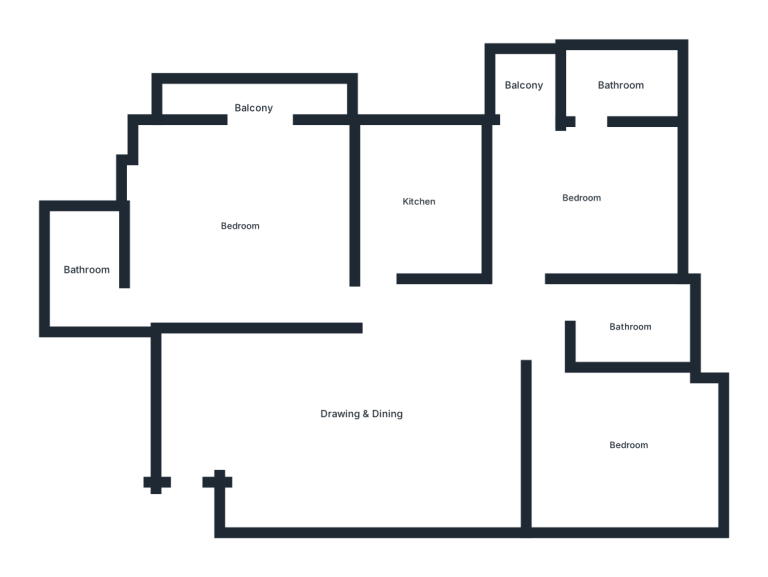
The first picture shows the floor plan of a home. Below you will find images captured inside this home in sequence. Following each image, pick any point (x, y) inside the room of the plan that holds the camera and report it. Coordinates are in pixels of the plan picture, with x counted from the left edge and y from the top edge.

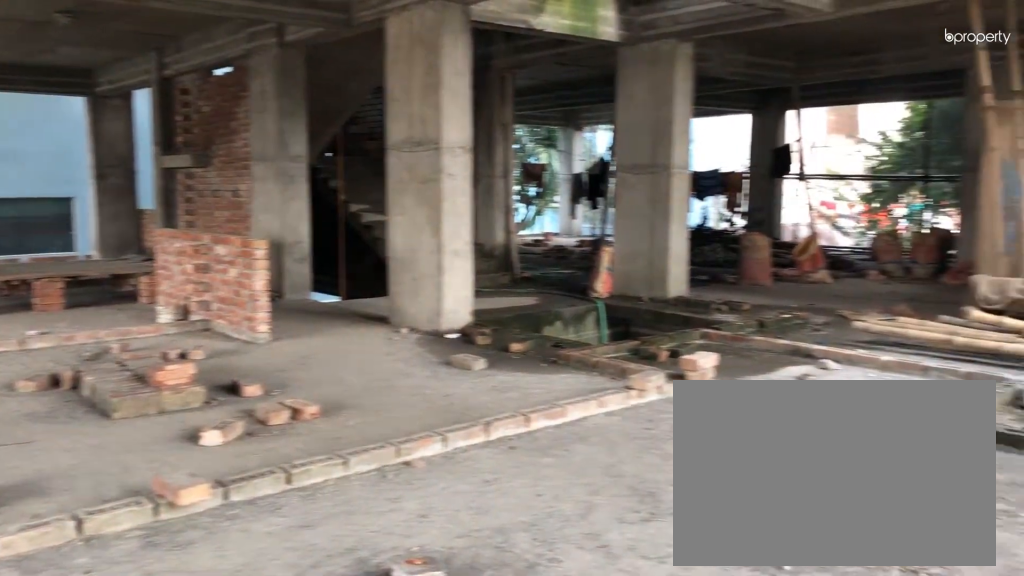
(238, 225)
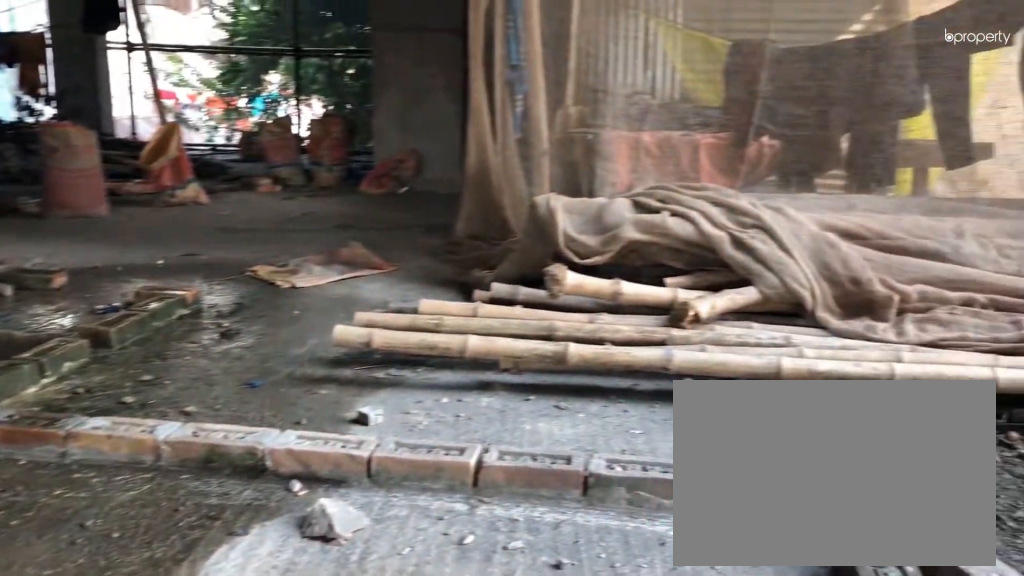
(86, 270)
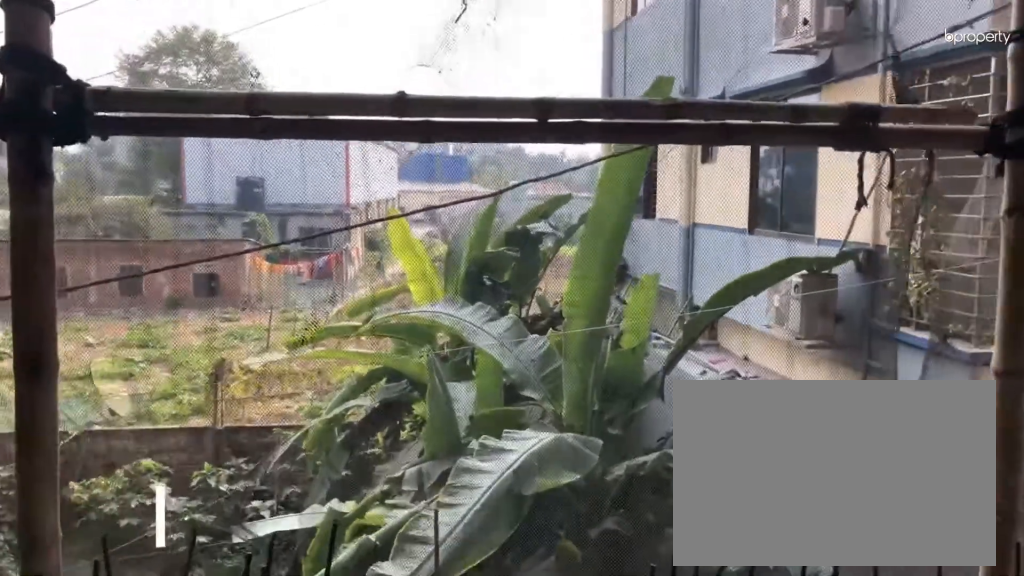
(254, 108)
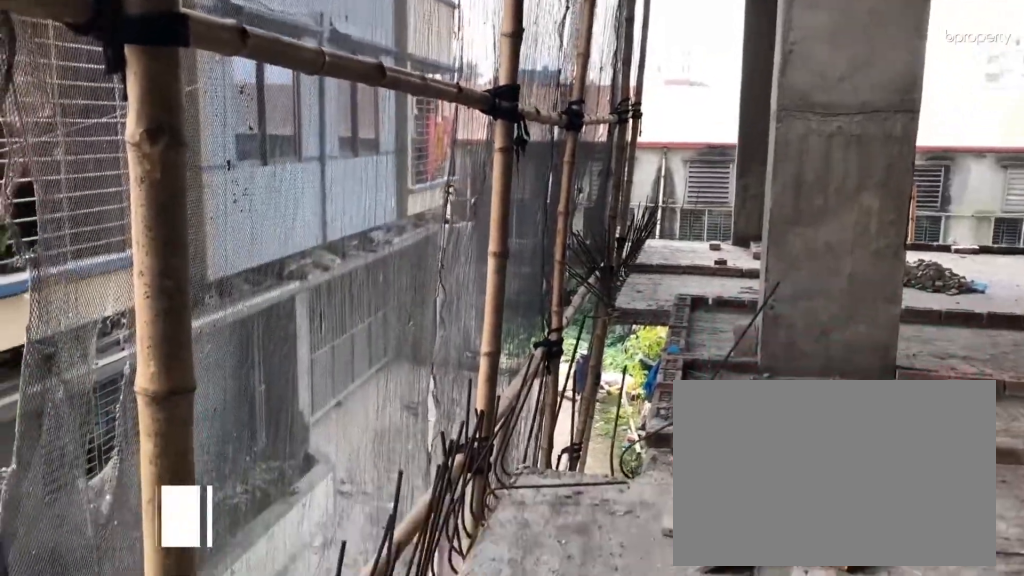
(254, 108)
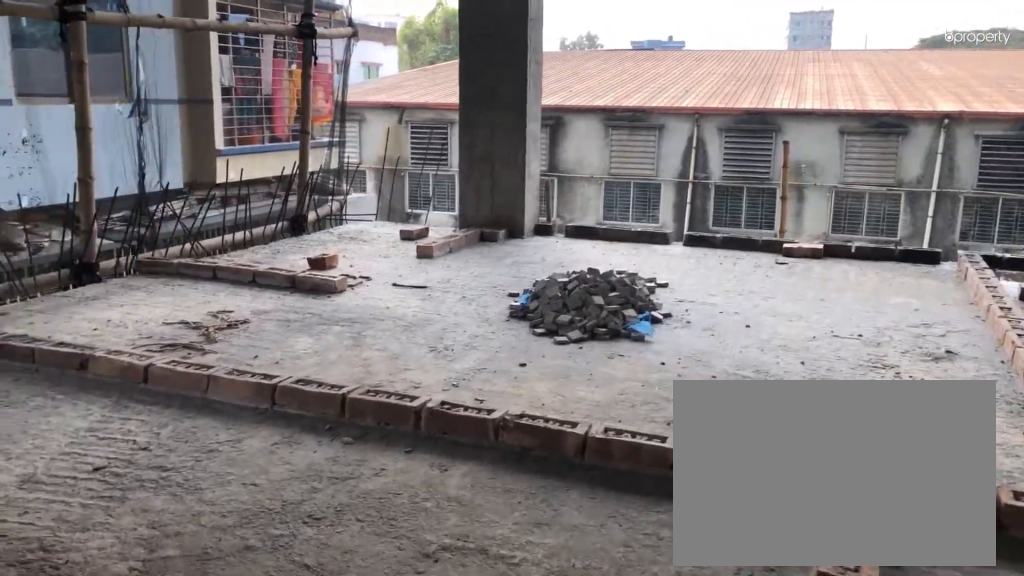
(419, 204)
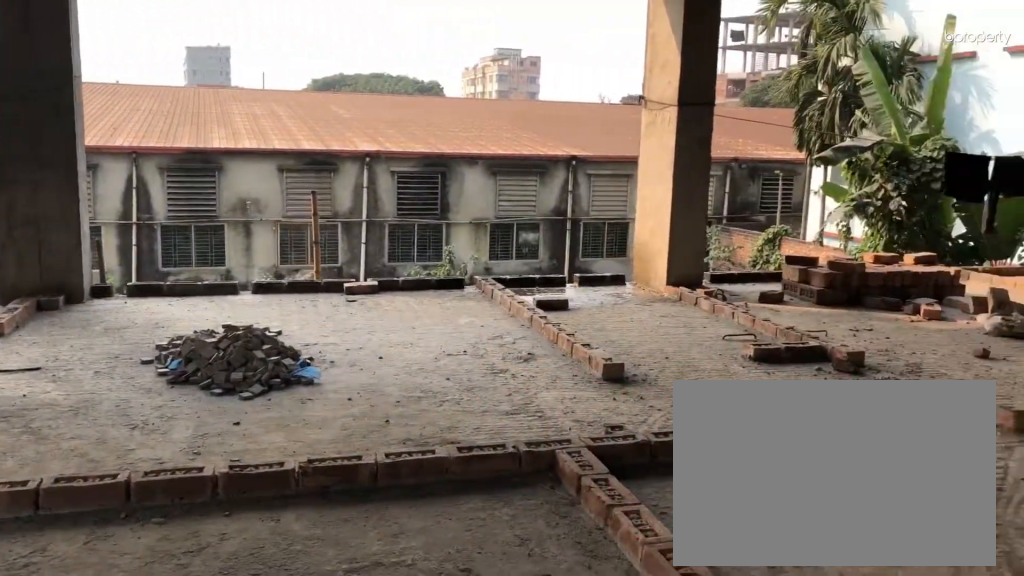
(420, 203)
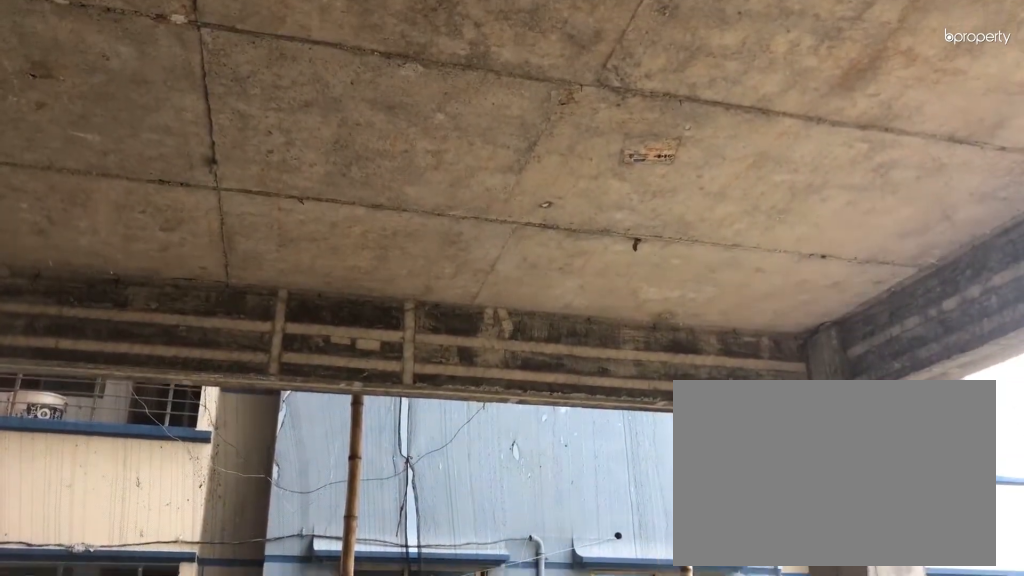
(582, 198)
